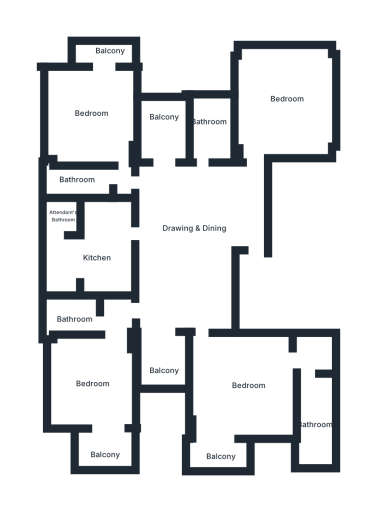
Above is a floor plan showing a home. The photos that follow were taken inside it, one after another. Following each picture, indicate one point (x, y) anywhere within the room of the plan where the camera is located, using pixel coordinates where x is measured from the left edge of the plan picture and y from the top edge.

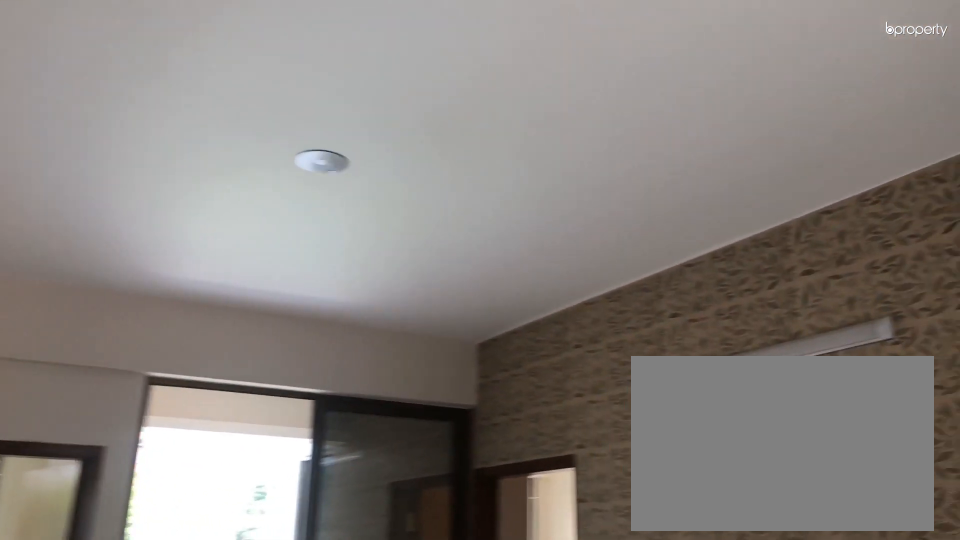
(189, 257)
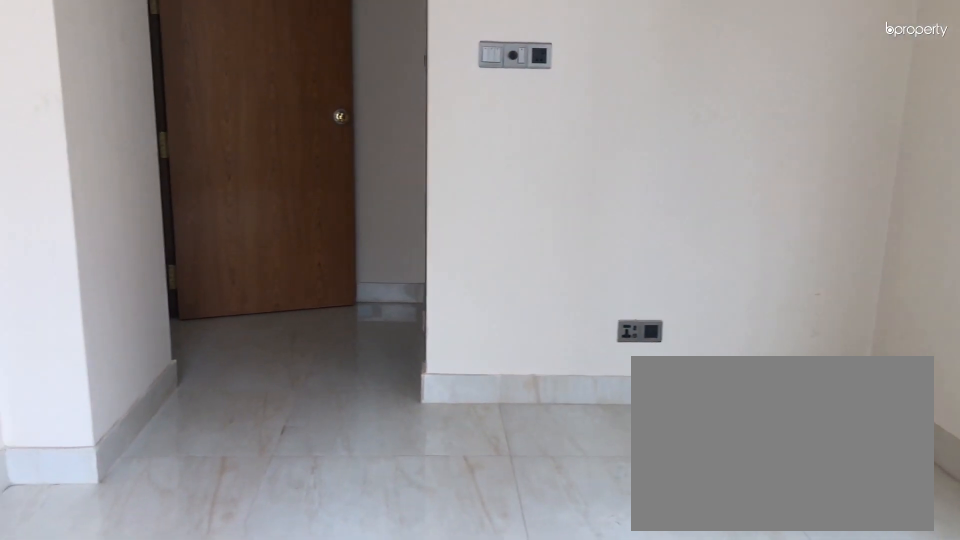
(100, 115)
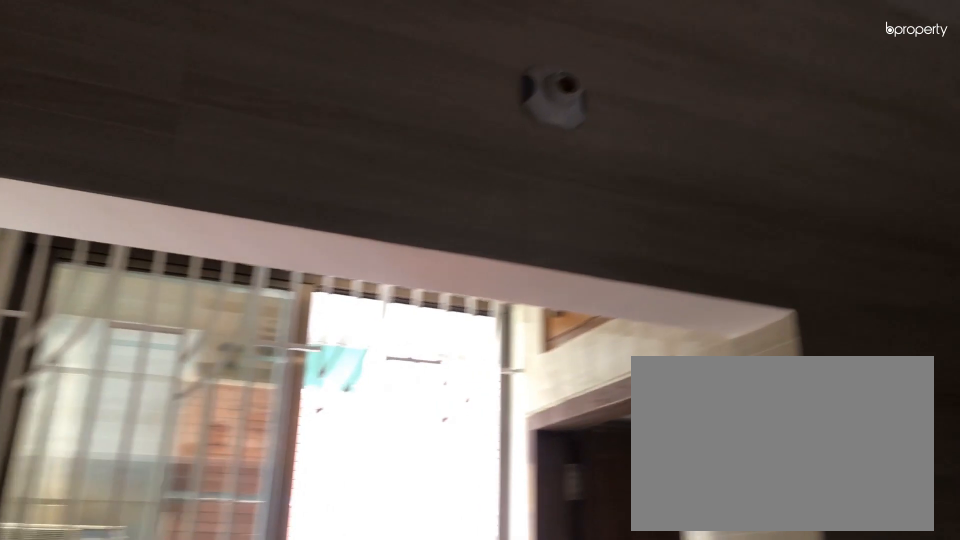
(103, 252)
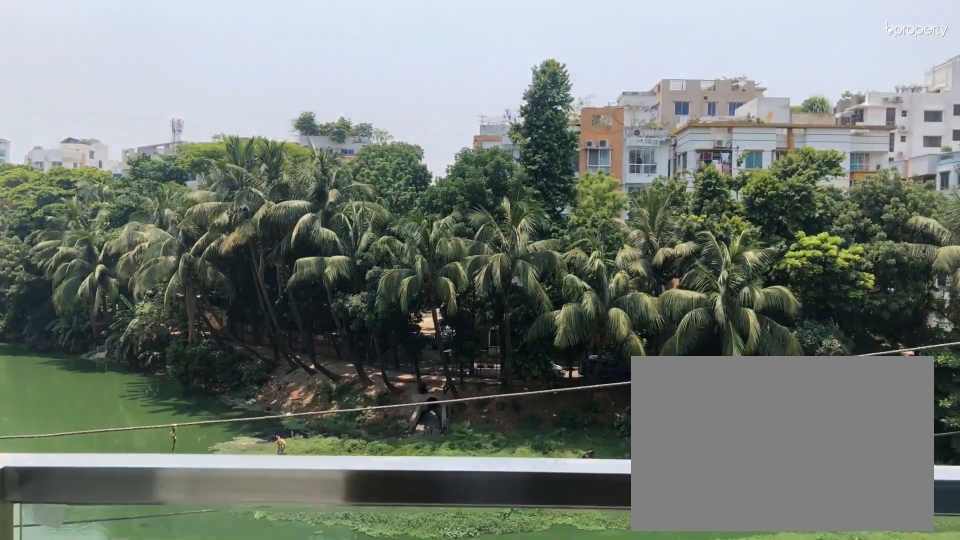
(105, 451)
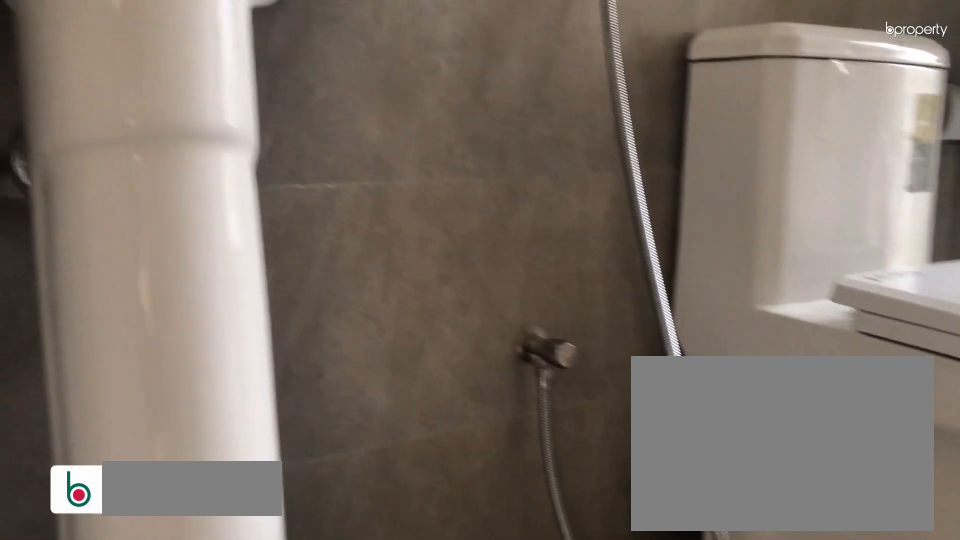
(315, 417)
